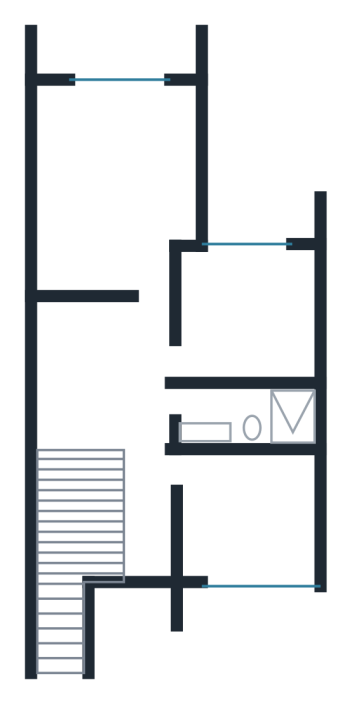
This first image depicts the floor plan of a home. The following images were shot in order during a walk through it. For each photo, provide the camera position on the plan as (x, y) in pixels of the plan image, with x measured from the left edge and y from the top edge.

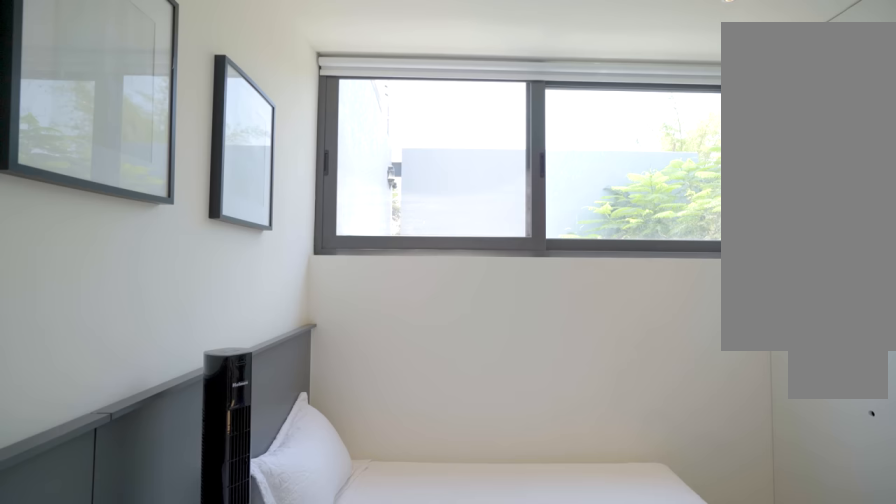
(211, 533)
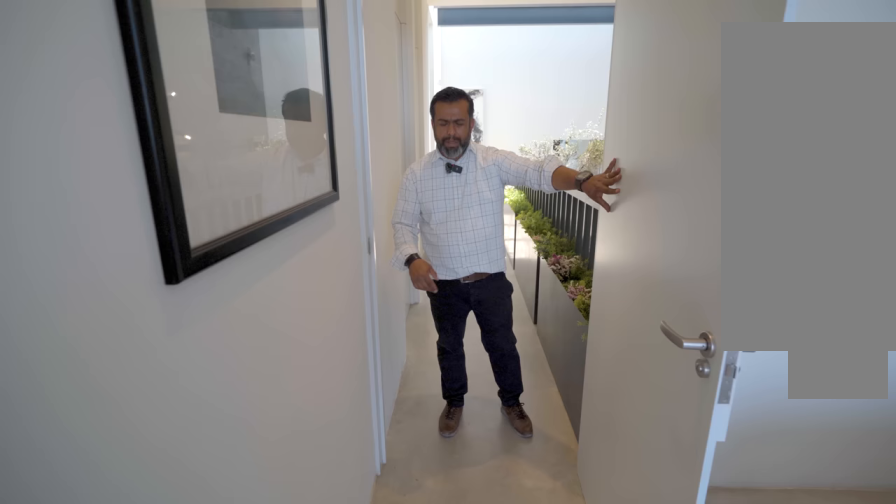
(156, 292)
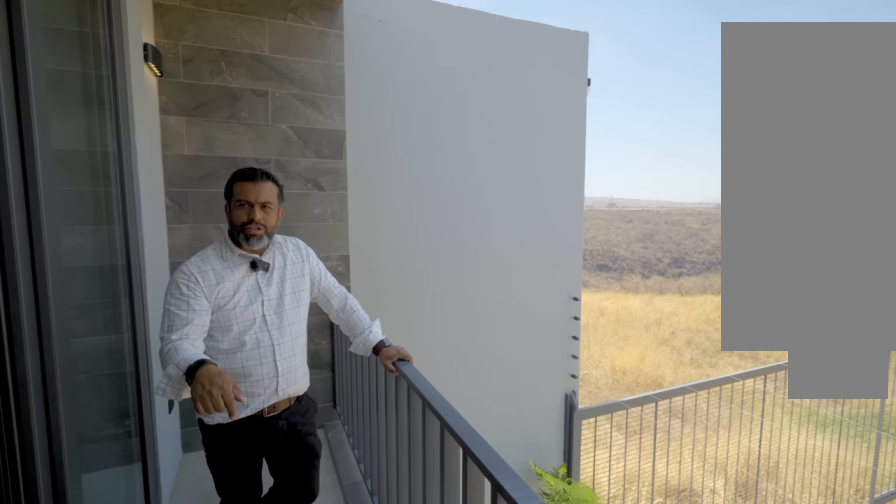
(133, 59)
